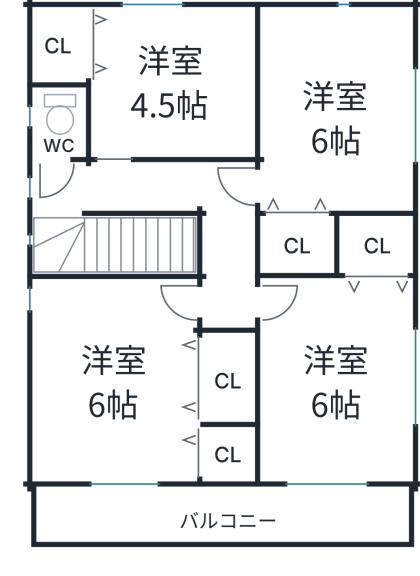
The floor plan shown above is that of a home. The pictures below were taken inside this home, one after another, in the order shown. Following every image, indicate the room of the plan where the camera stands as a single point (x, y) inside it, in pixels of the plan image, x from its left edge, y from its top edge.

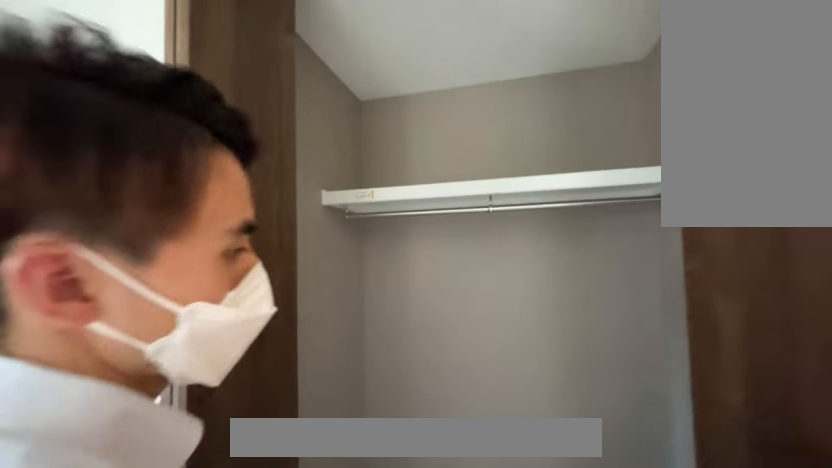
(315, 88)
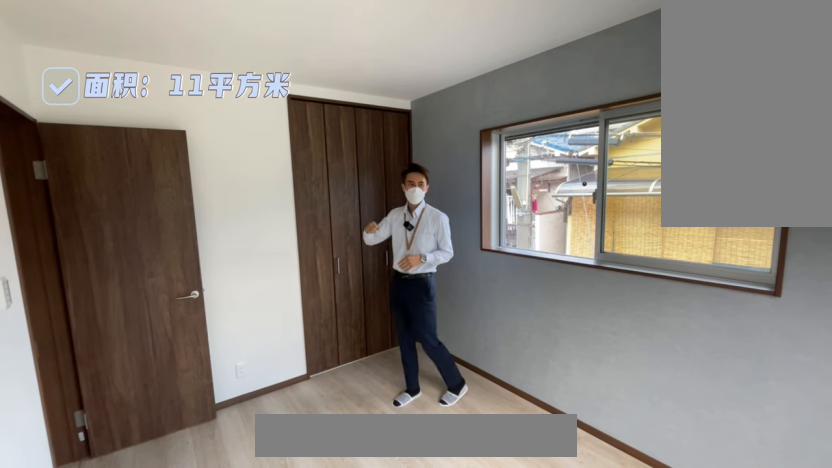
(329, 394)
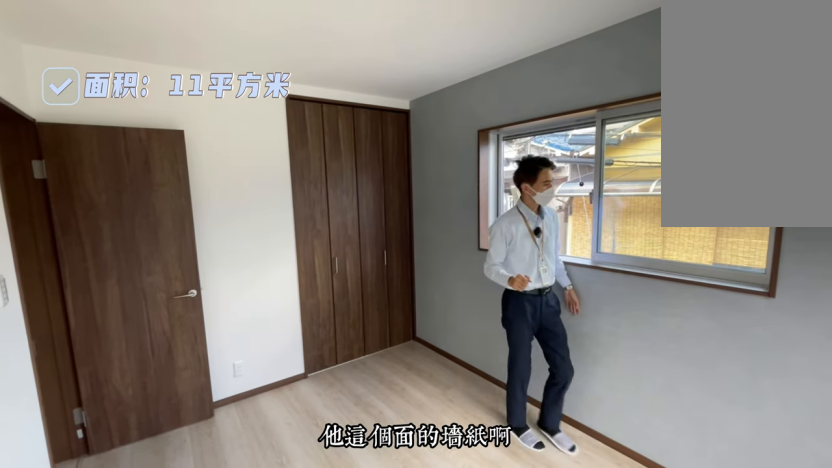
(329, 463)
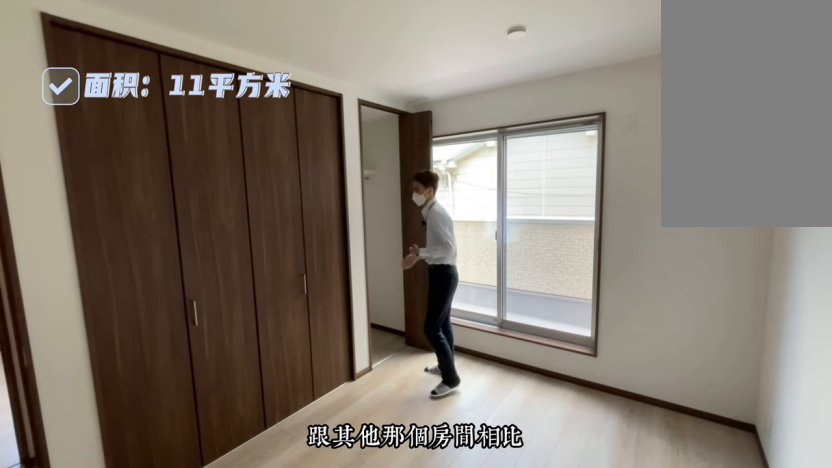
(120, 396)
